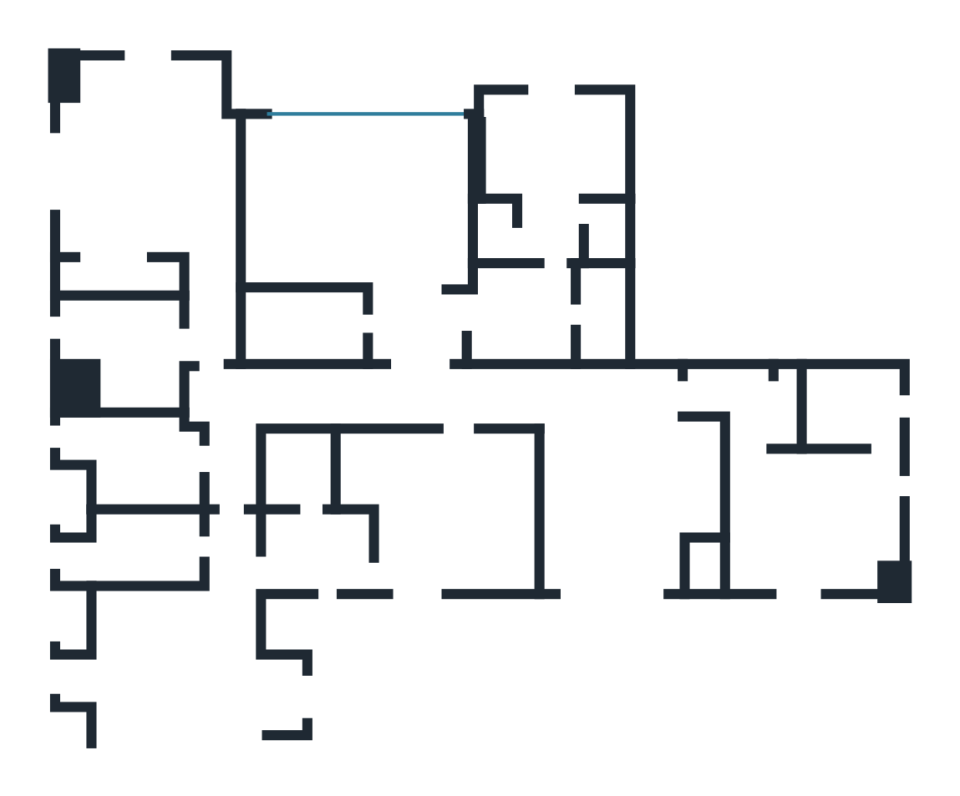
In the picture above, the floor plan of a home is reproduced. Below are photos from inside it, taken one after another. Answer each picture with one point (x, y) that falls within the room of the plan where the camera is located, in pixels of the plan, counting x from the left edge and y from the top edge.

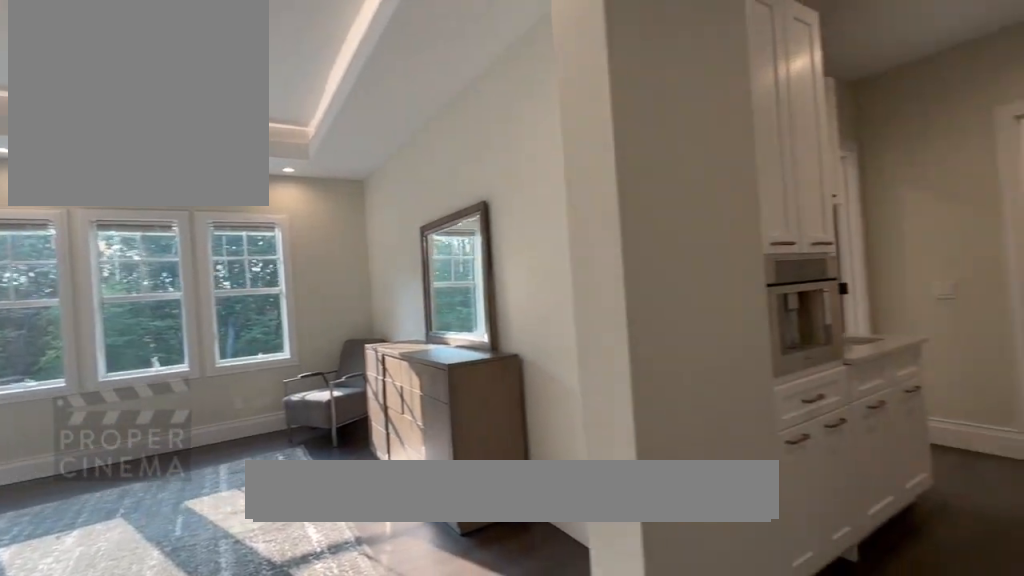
(355, 240)
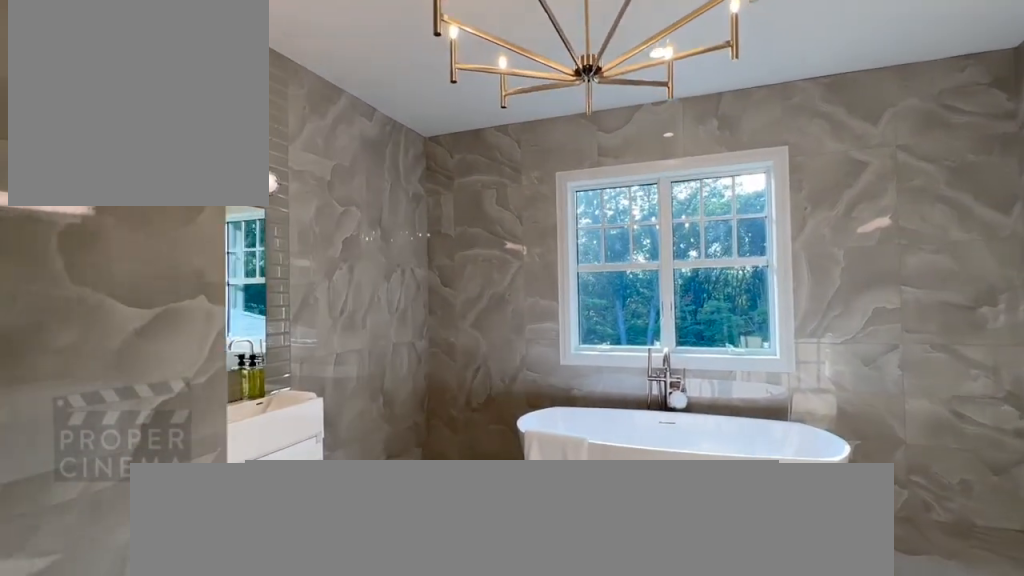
(552, 184)
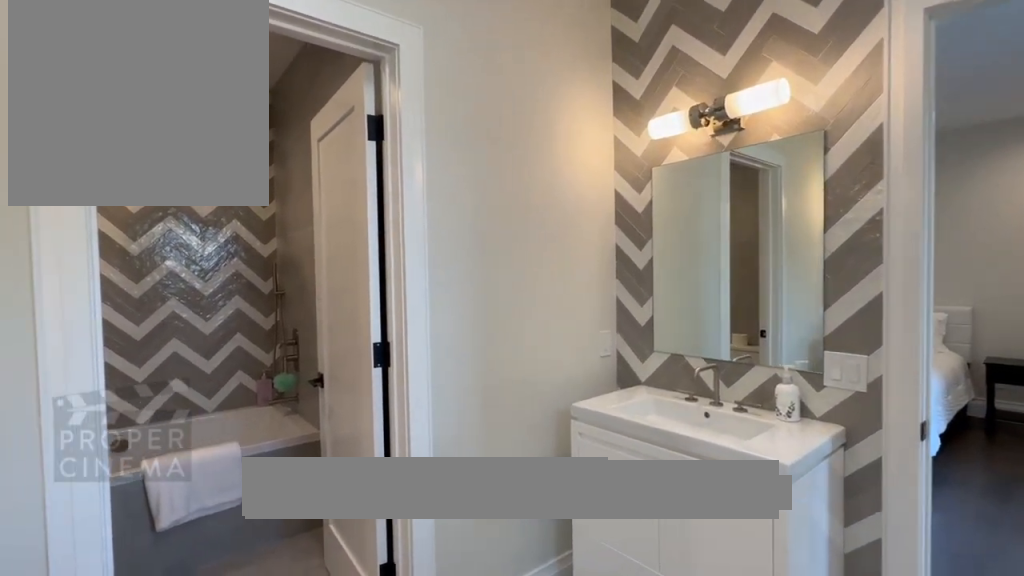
(316, 510)
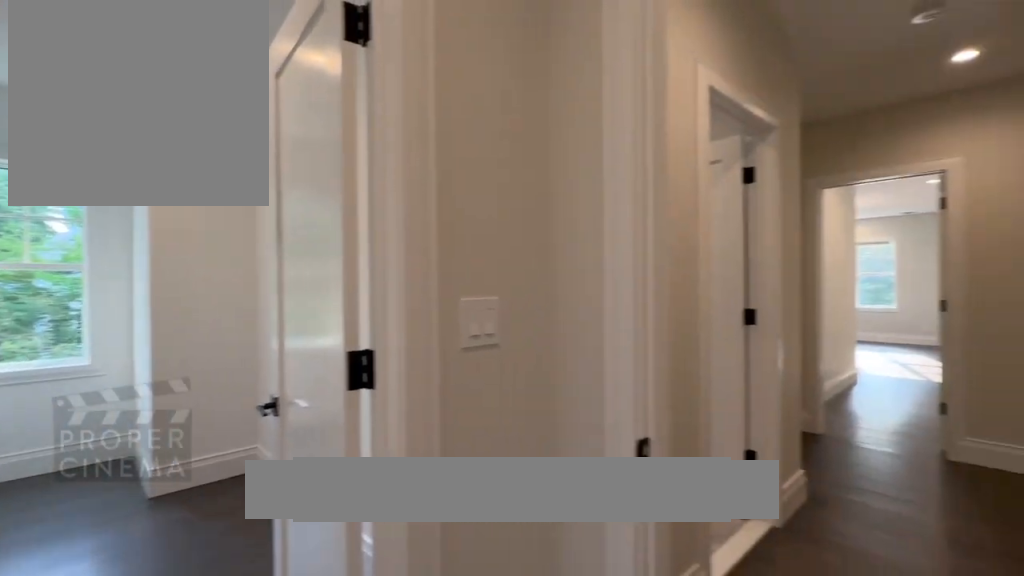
(180, 645)
